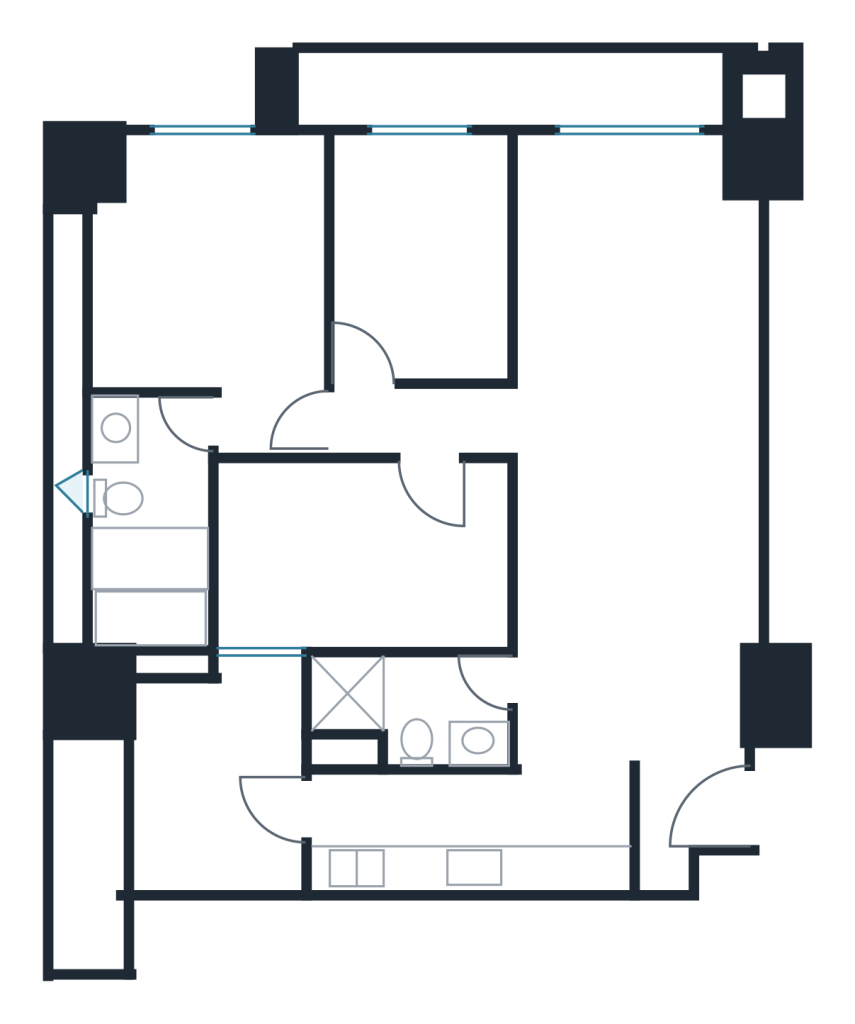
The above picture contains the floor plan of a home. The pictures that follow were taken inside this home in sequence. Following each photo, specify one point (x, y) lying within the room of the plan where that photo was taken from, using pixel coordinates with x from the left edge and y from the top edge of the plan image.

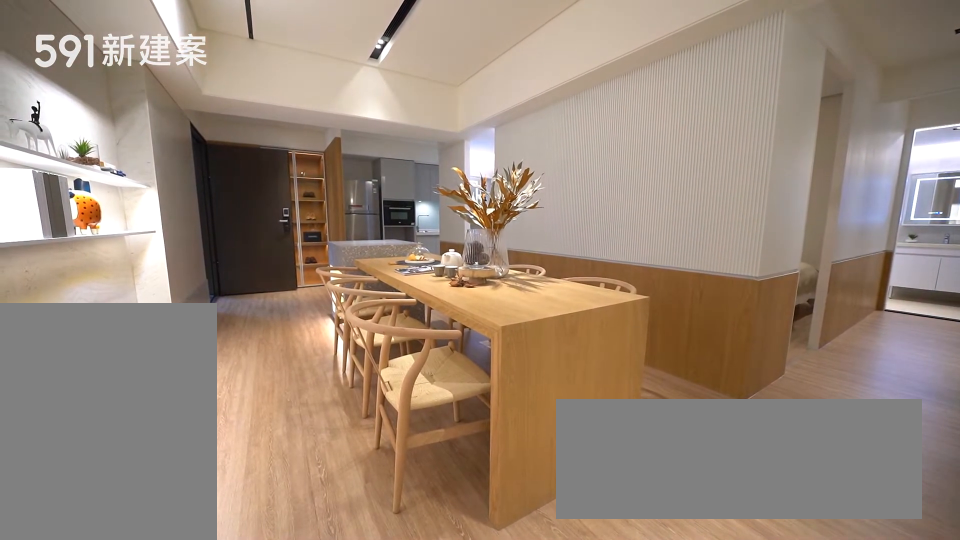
(636, 583)
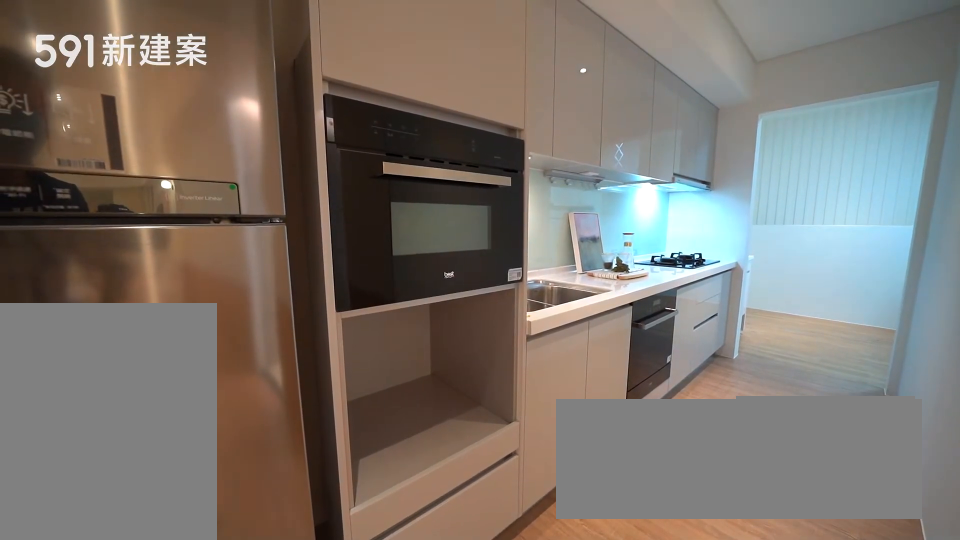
(471, 831)
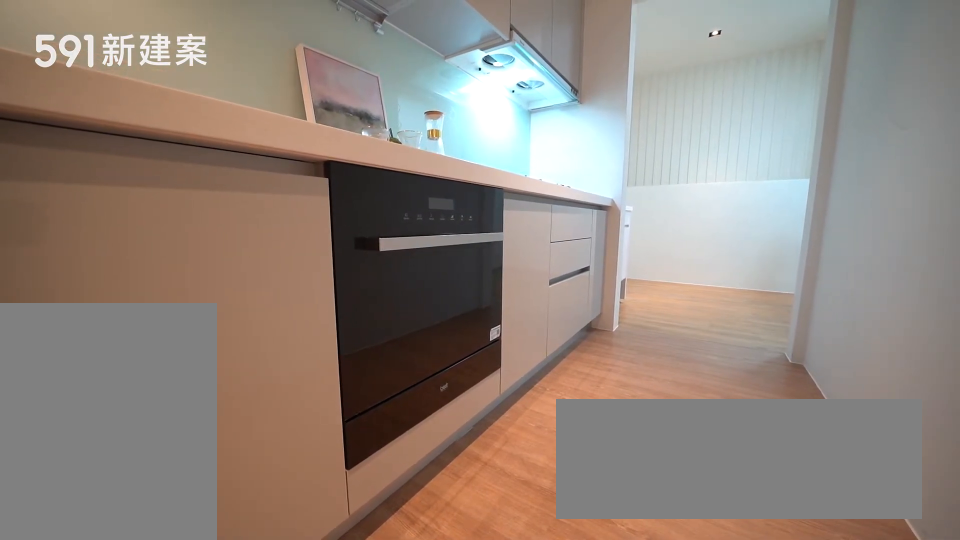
(471, 831)
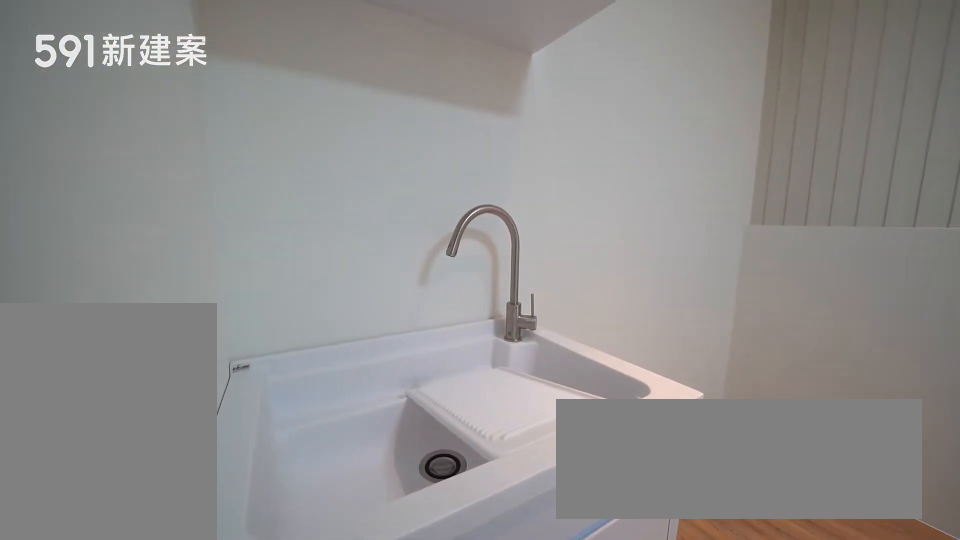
(218, 771)
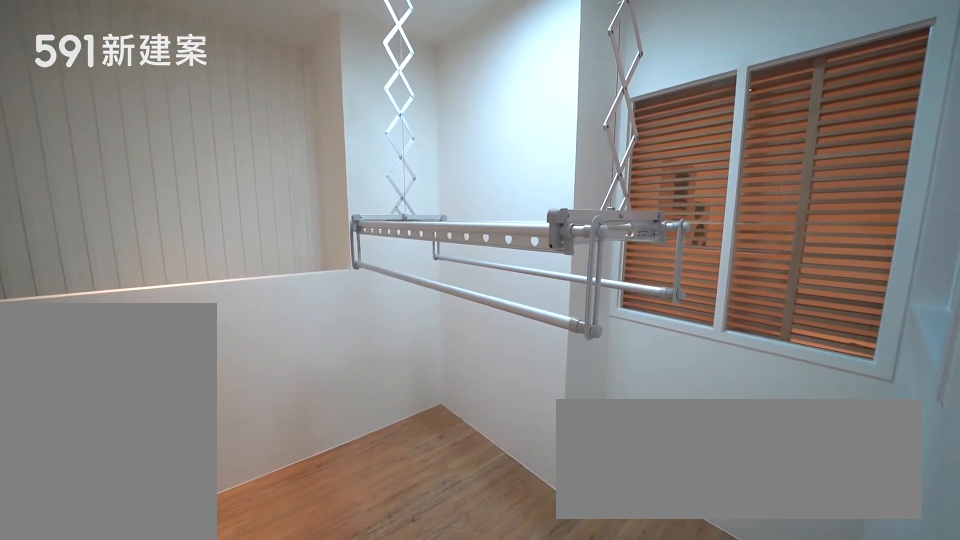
(218, 771)
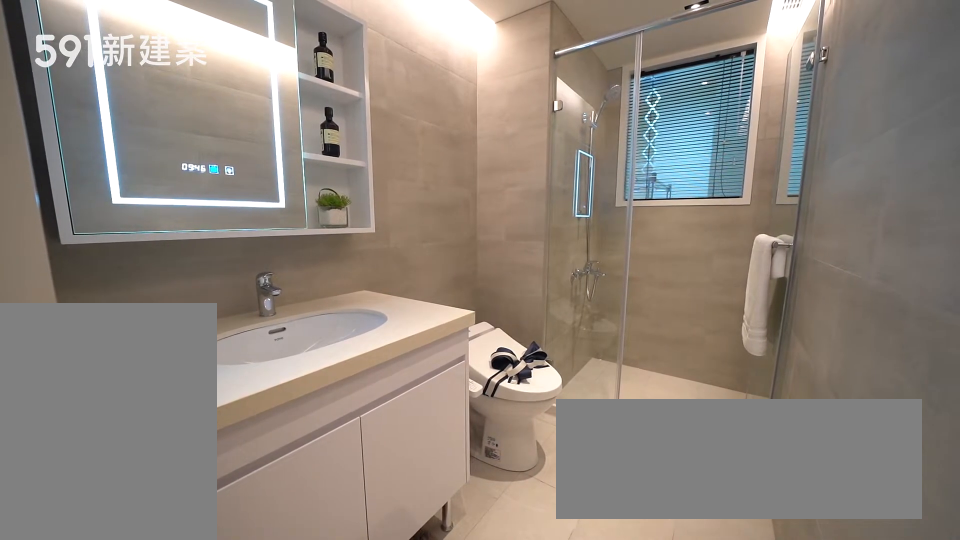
(413, 705)
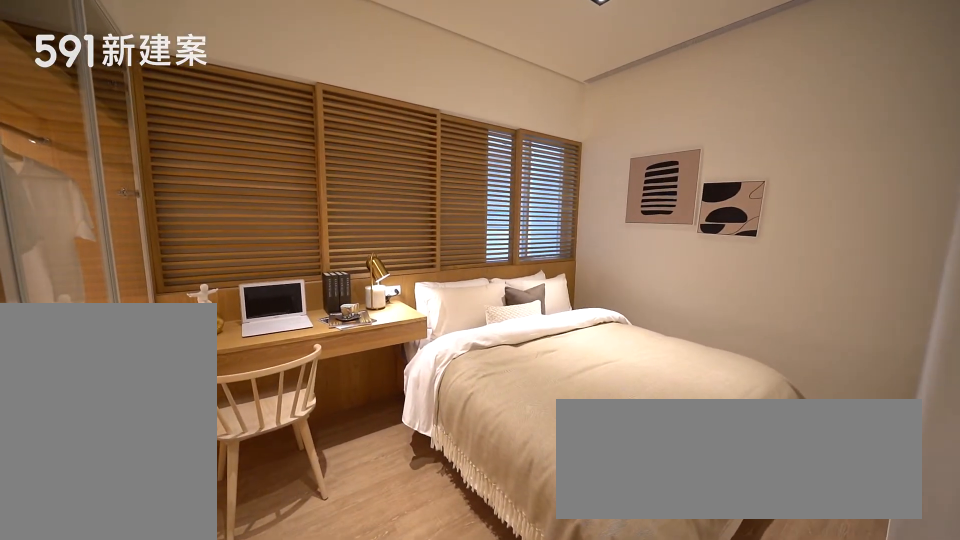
(363, 556)
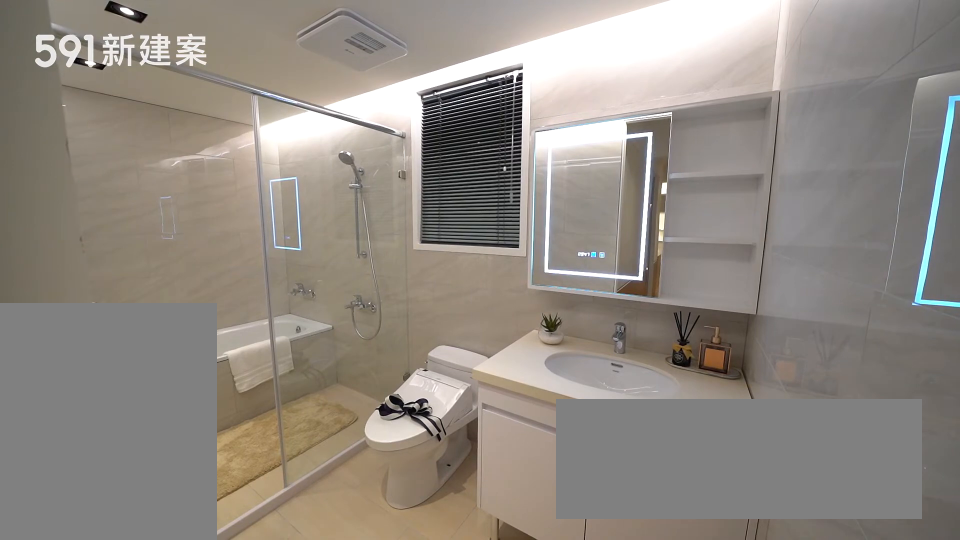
(152, 516)
